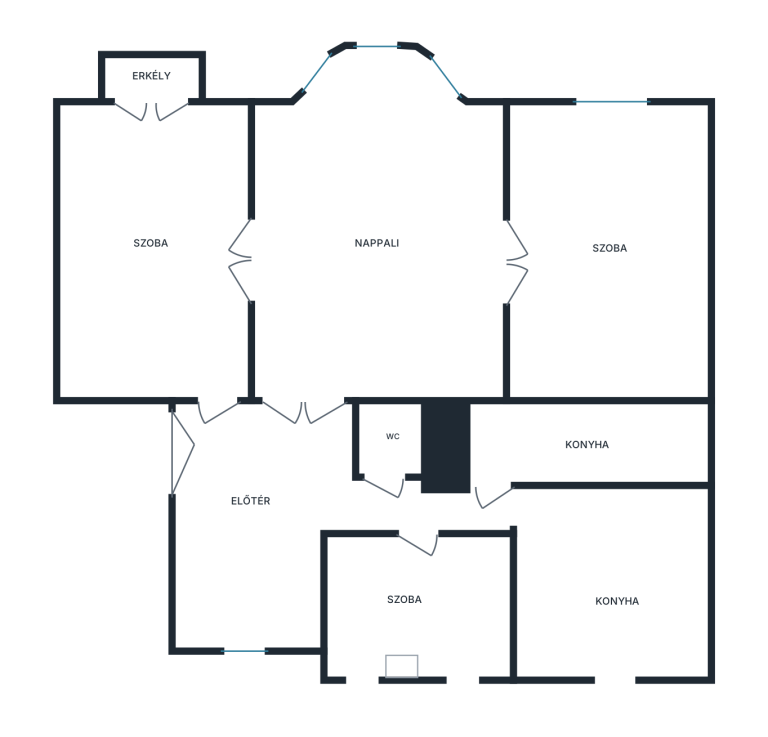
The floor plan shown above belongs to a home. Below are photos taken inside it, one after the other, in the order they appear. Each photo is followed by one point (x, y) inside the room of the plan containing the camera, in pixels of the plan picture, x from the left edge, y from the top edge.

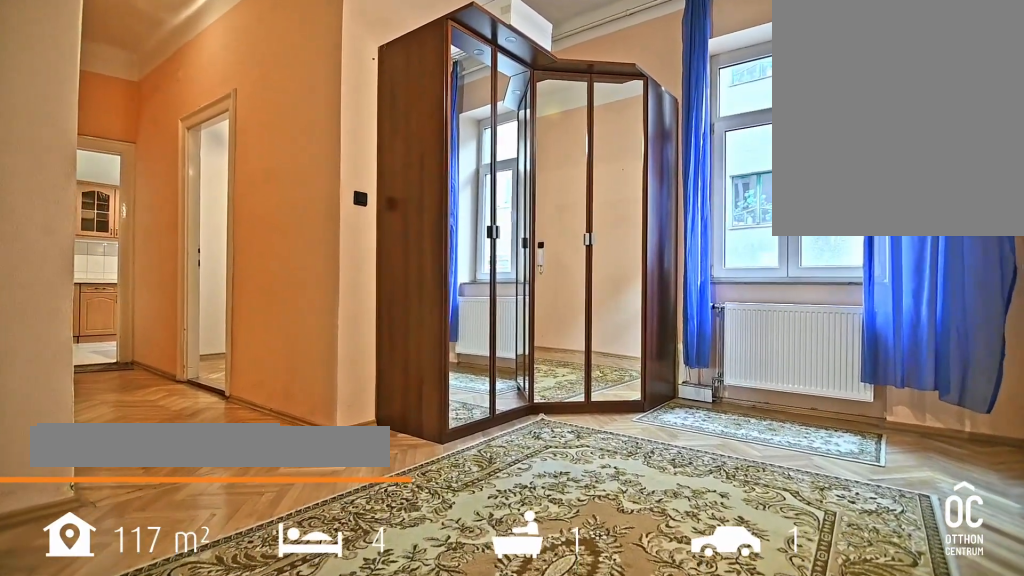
(257, 520)
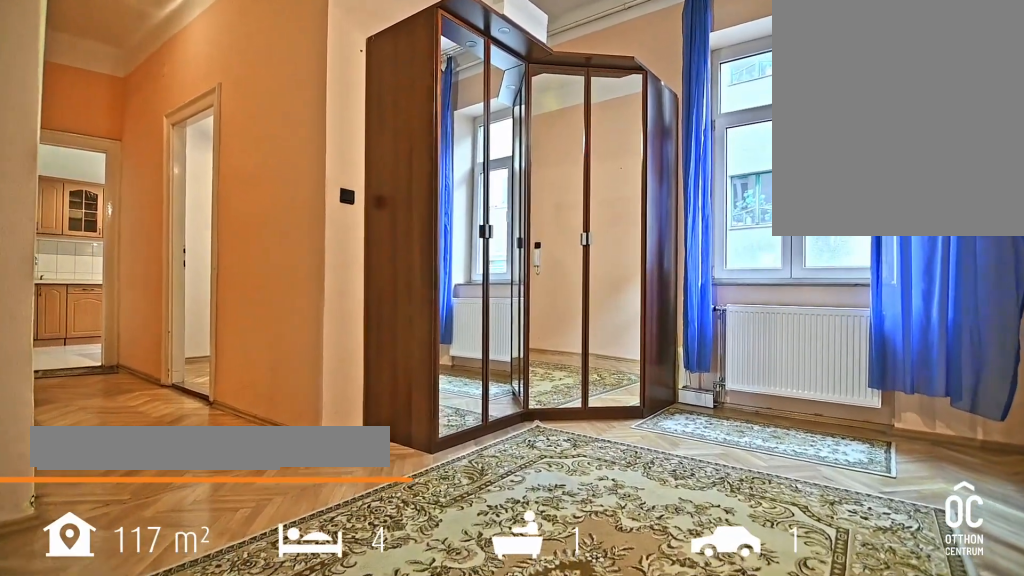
(257, 520)
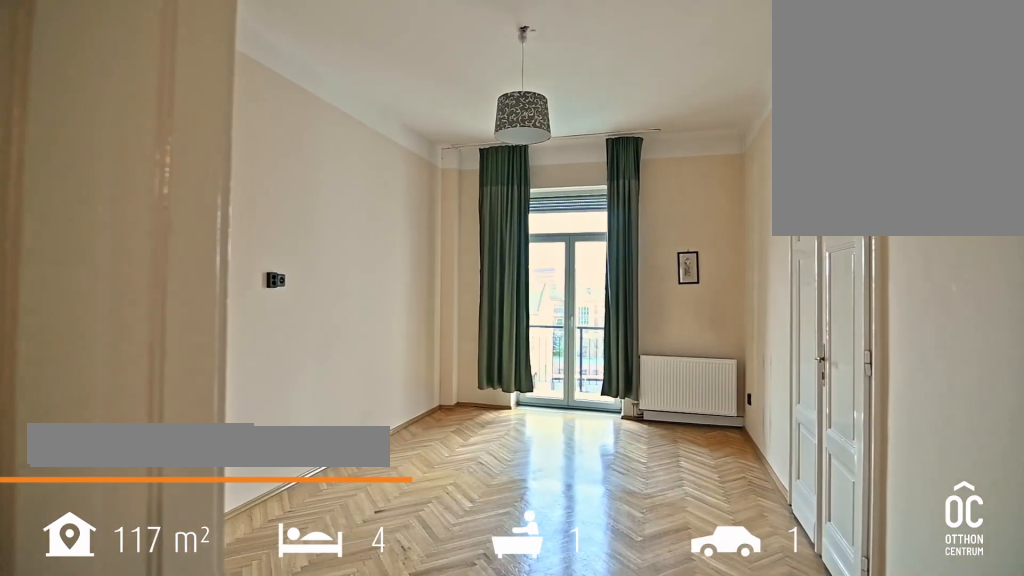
(157, 258)
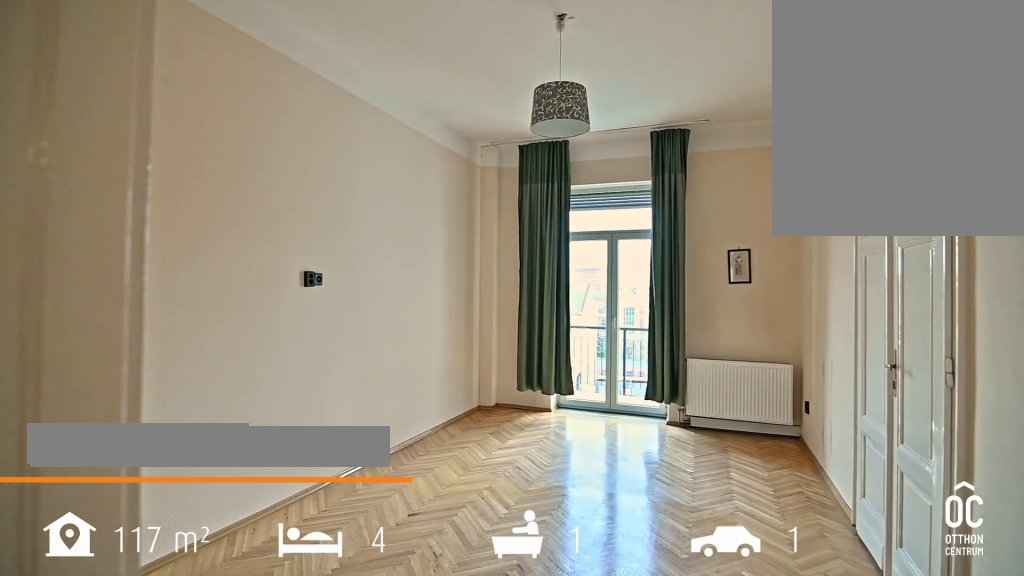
(157, 258)
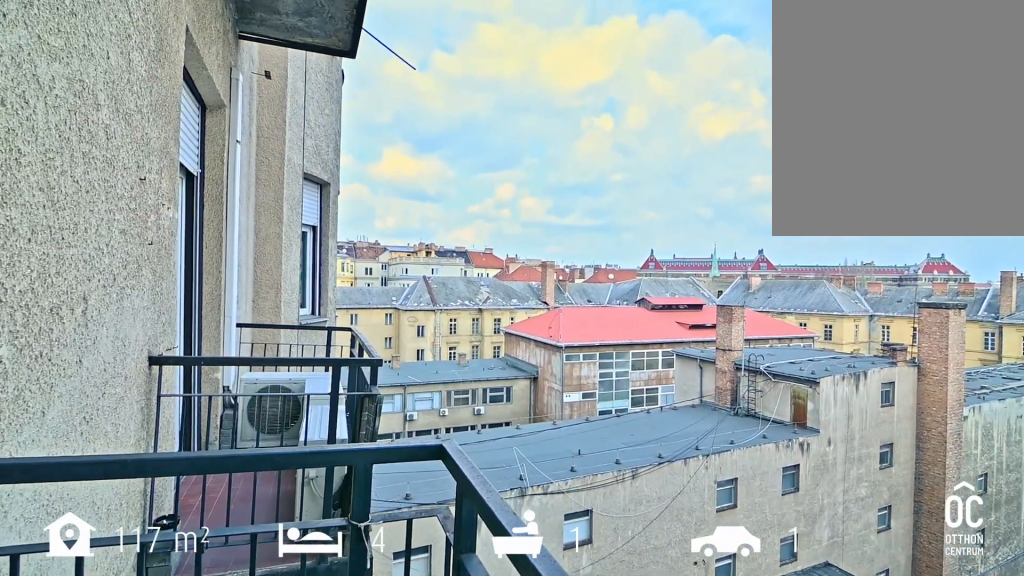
(157, 79)
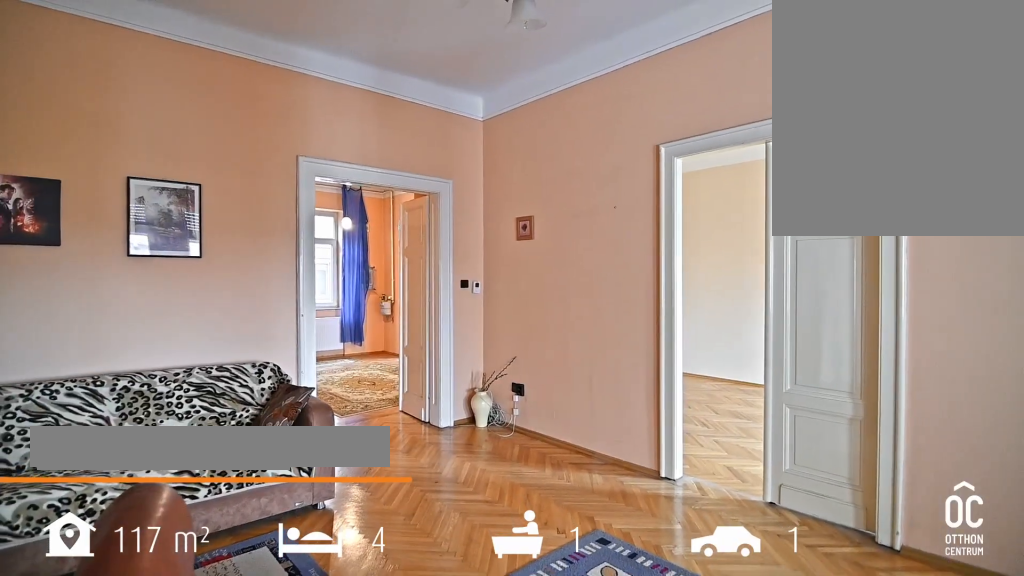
(375, 255)
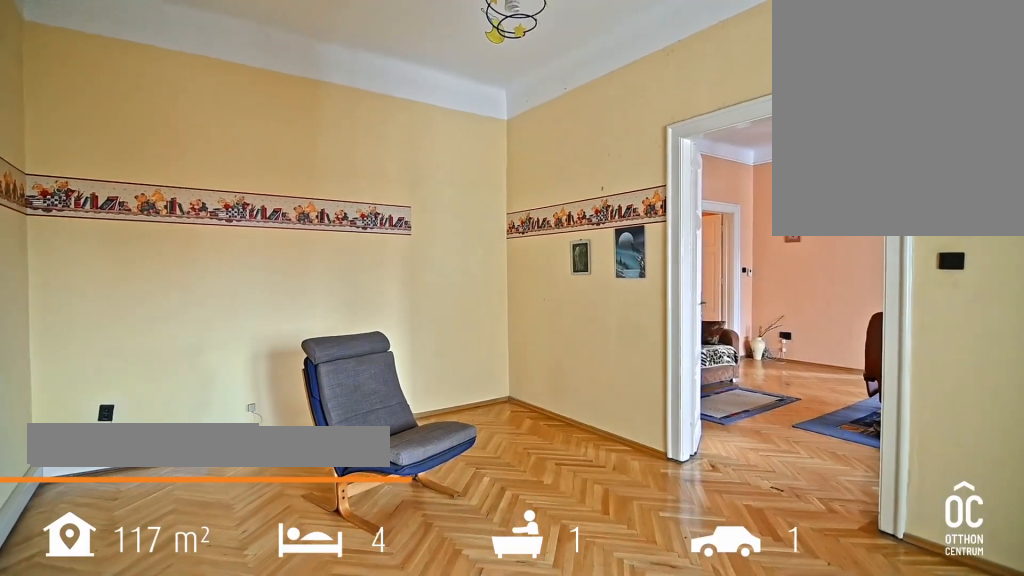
(603, 255)
